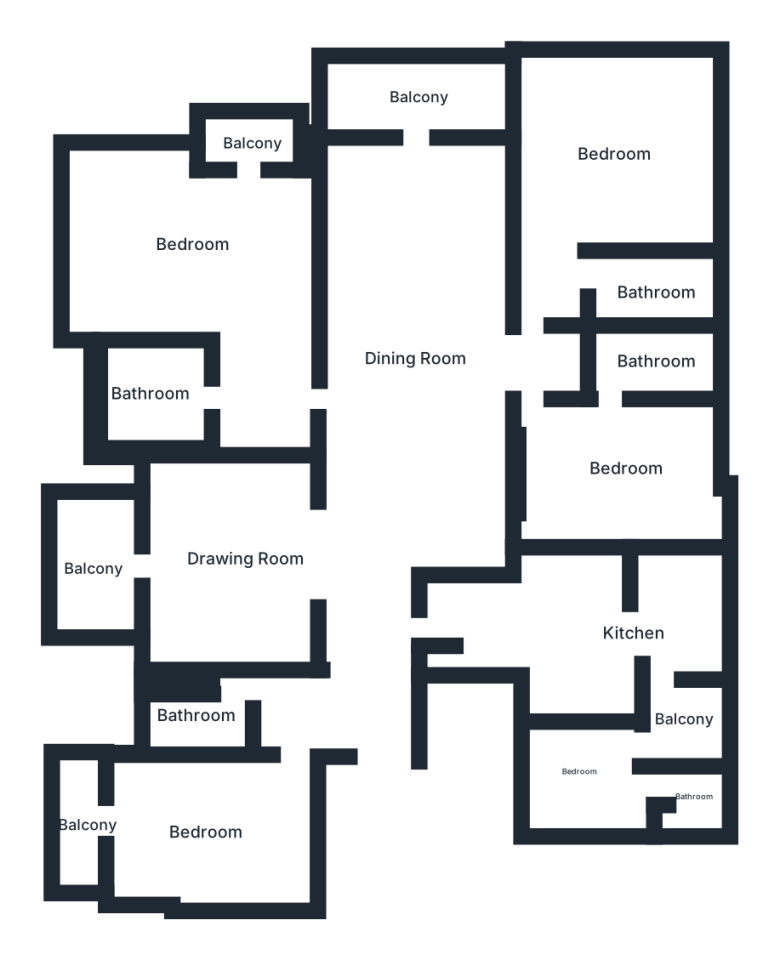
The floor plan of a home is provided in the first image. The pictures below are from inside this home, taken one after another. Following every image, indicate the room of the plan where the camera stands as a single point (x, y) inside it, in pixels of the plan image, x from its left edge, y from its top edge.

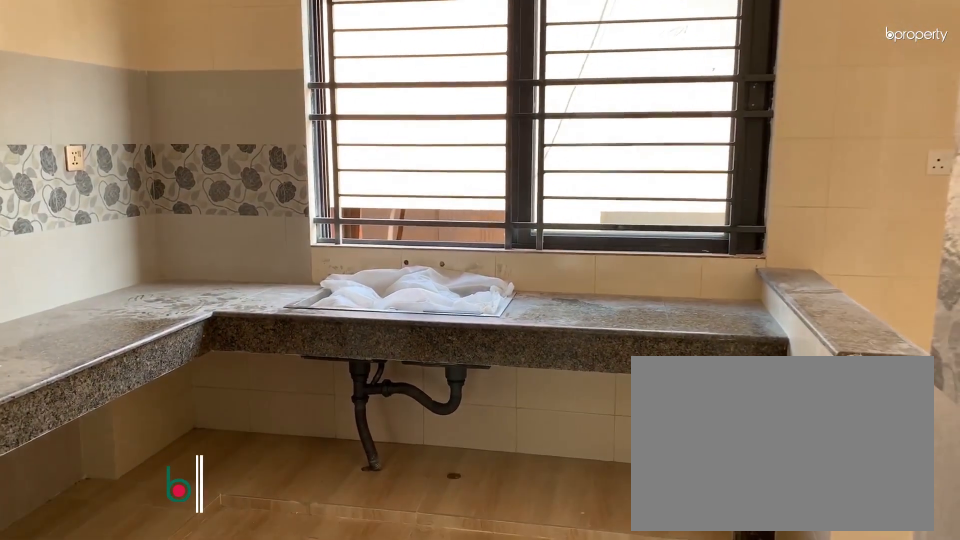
(633, 641)
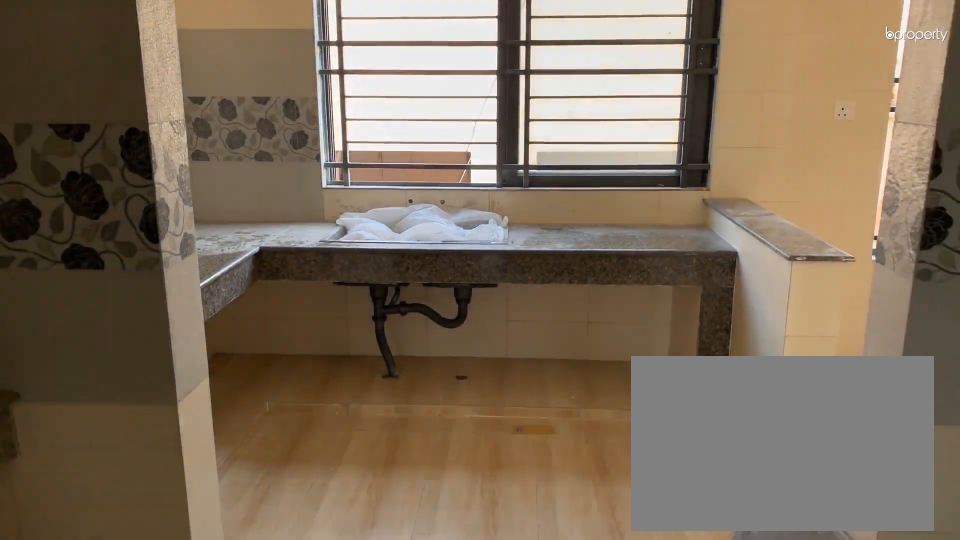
(633, 640)
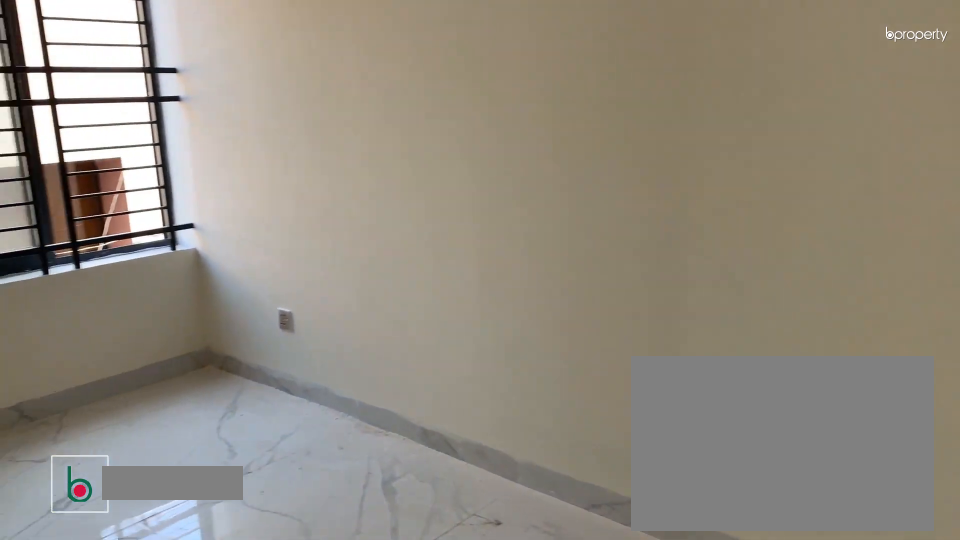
(627, 475)
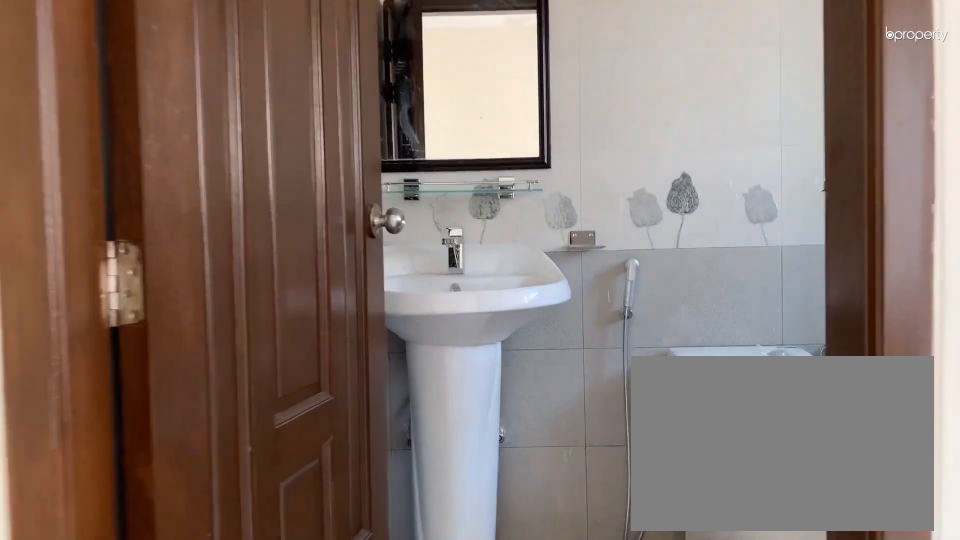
(652, 363)
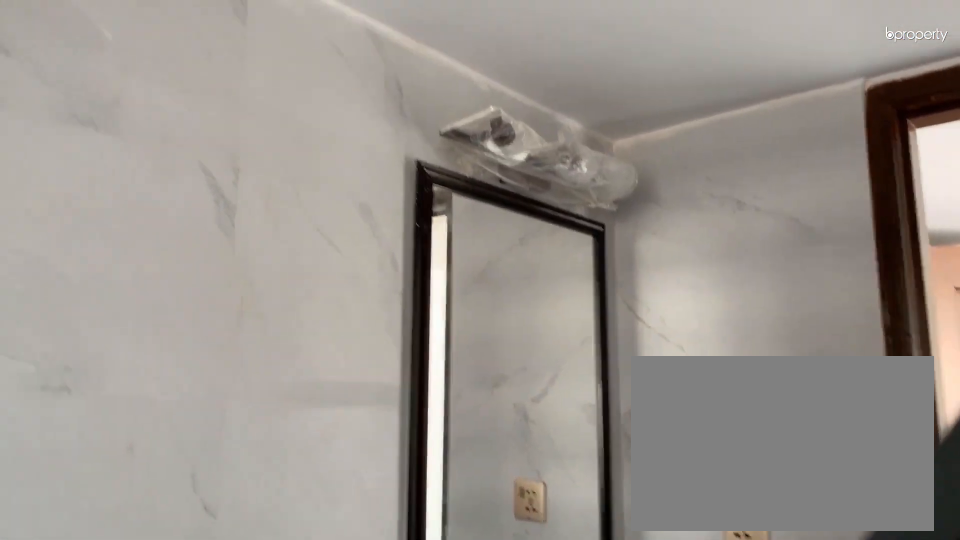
(653, 296)
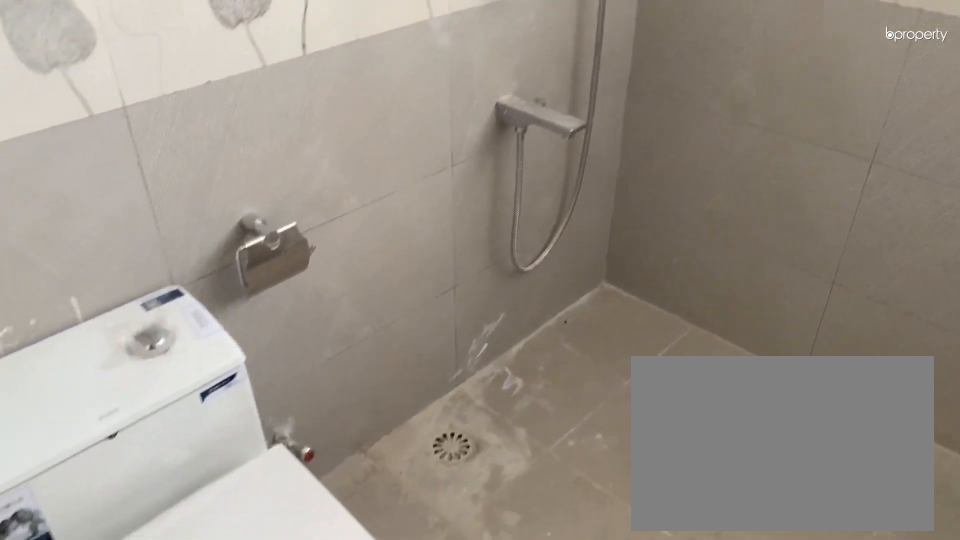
(183, 707)
